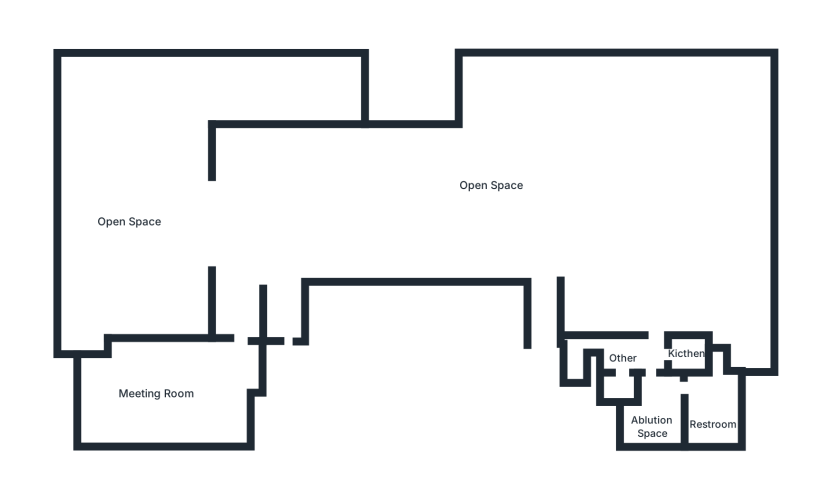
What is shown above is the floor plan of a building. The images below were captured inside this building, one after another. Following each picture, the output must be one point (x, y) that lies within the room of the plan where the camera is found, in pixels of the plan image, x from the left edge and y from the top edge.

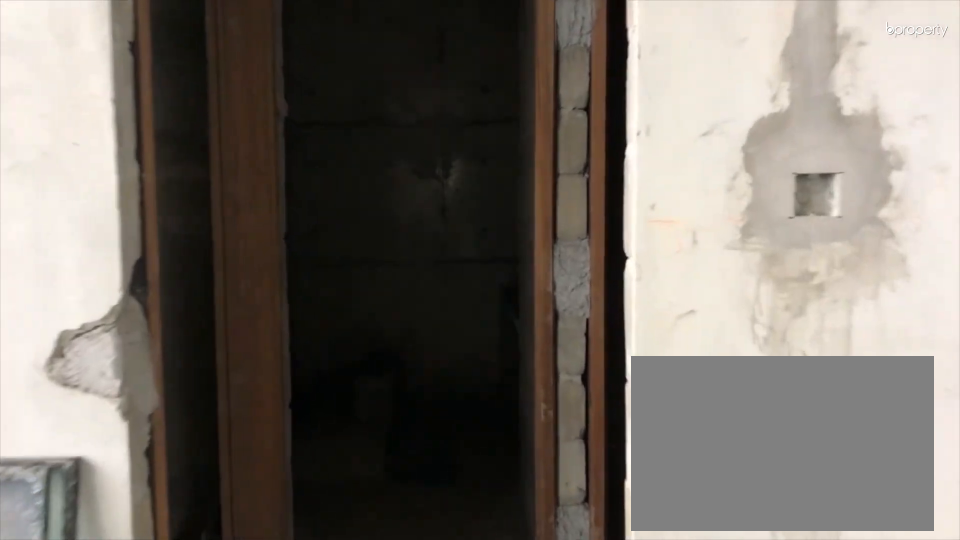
(654, 259)
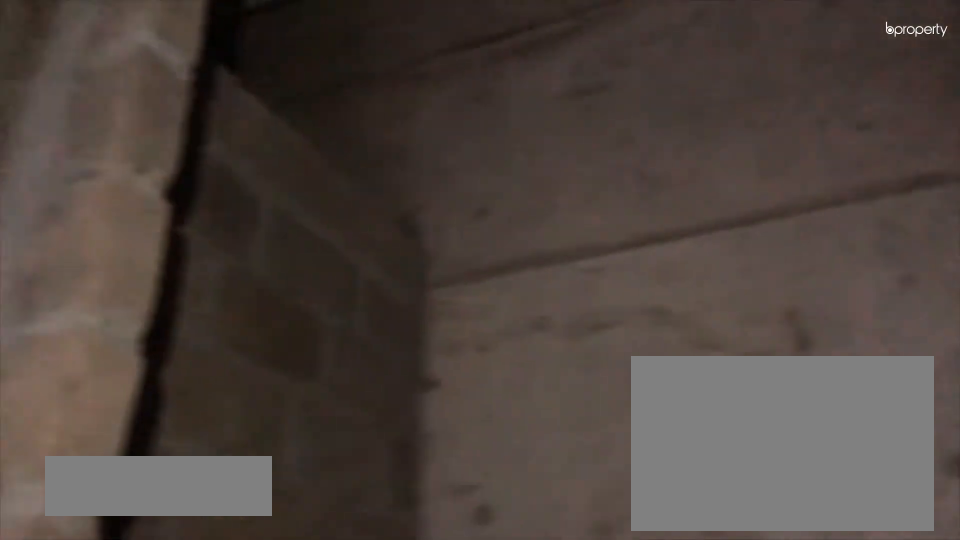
(661, 404)
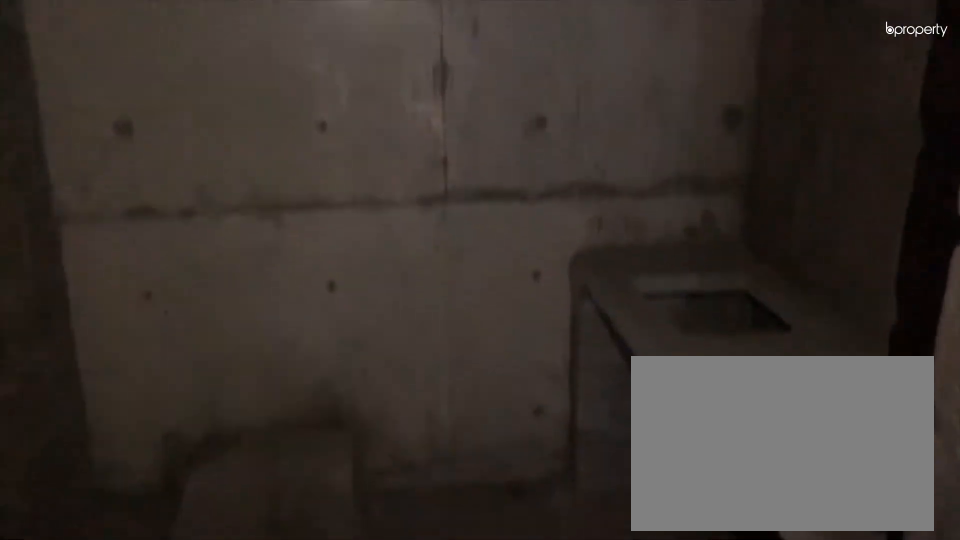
(661, 404)
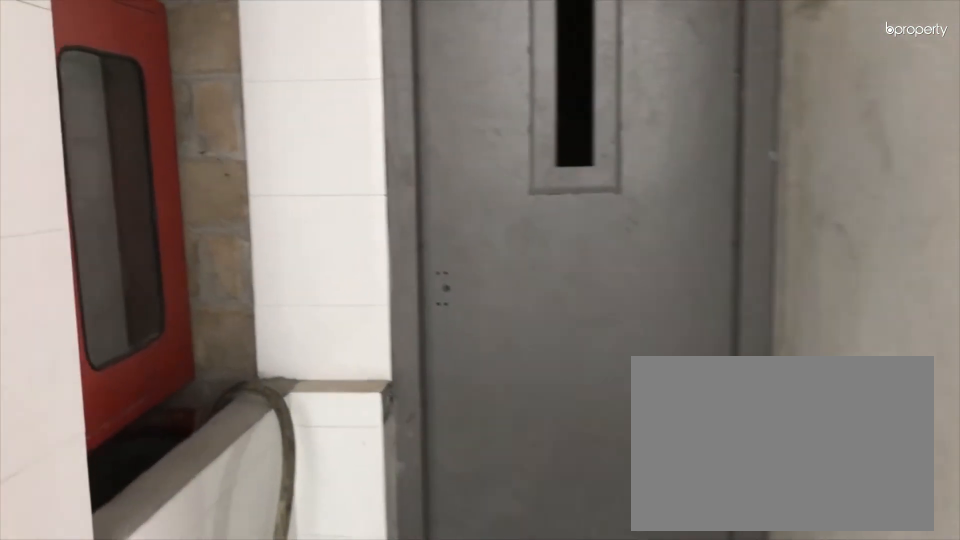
(286, 313)
